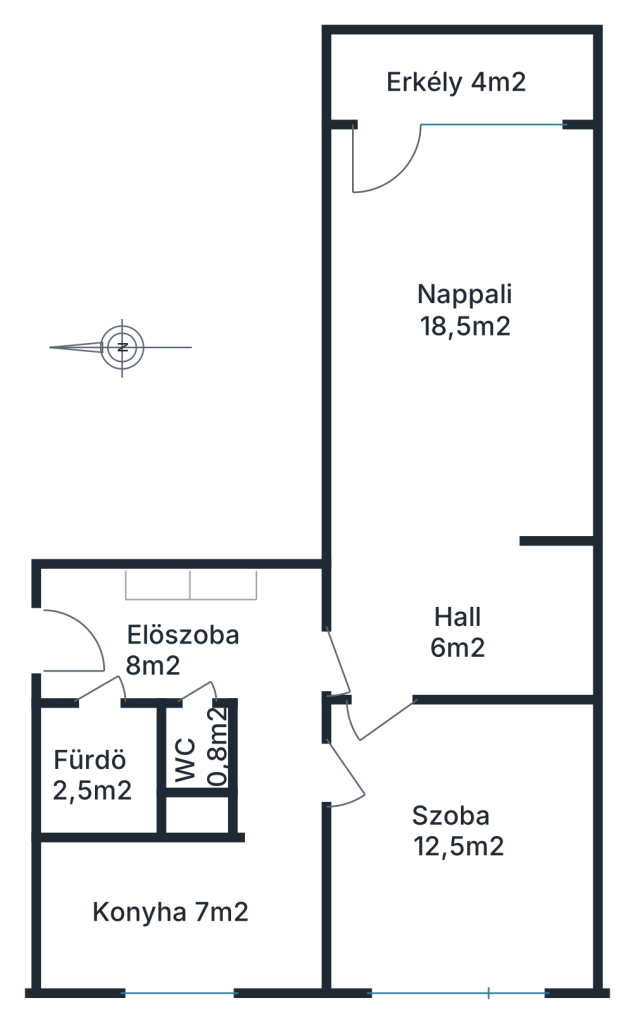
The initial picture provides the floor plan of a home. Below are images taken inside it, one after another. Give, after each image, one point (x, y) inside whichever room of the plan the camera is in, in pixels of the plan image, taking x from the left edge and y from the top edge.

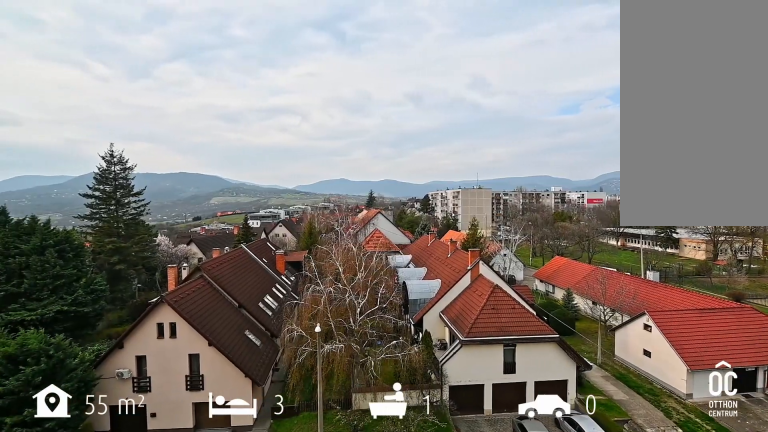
(457, 862)
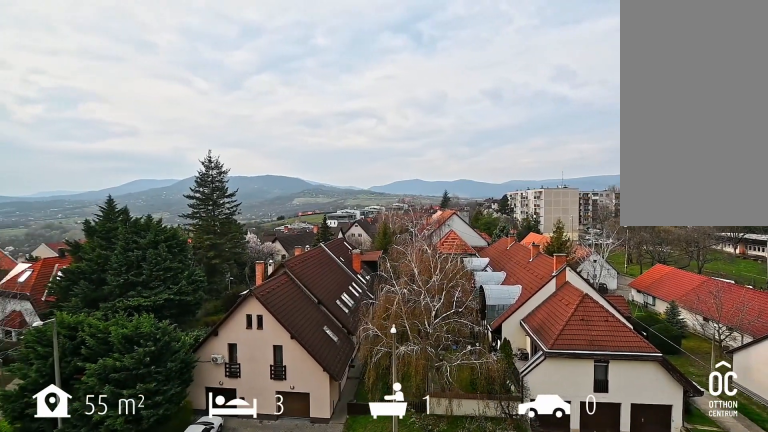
(458, 861)
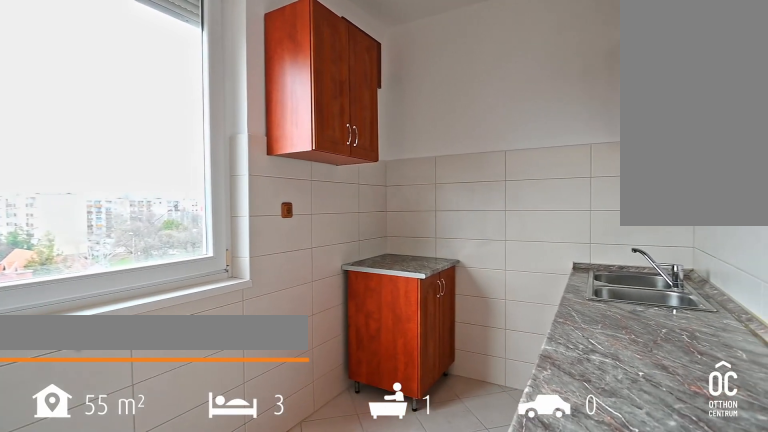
(180, 909)
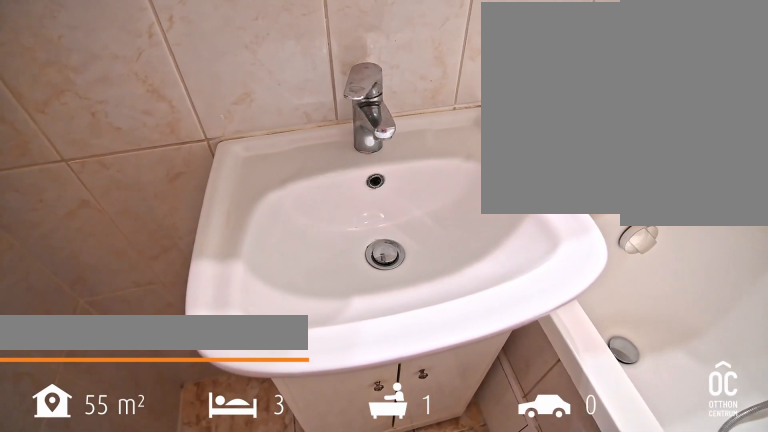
(101, 766)
